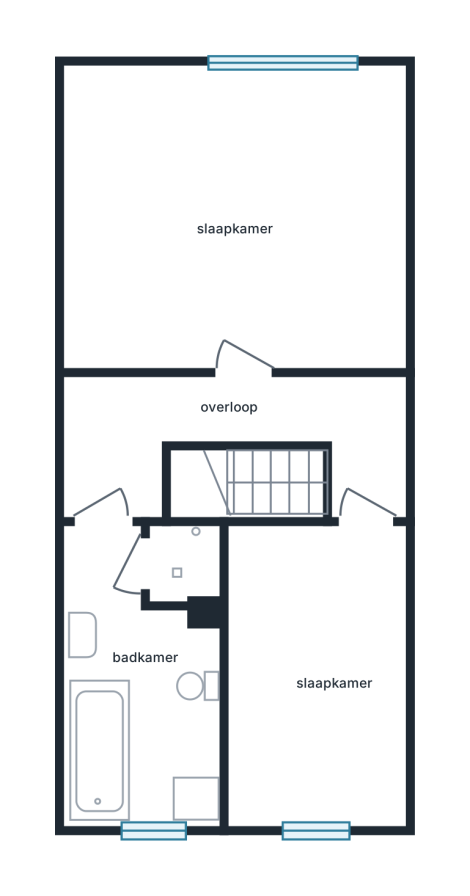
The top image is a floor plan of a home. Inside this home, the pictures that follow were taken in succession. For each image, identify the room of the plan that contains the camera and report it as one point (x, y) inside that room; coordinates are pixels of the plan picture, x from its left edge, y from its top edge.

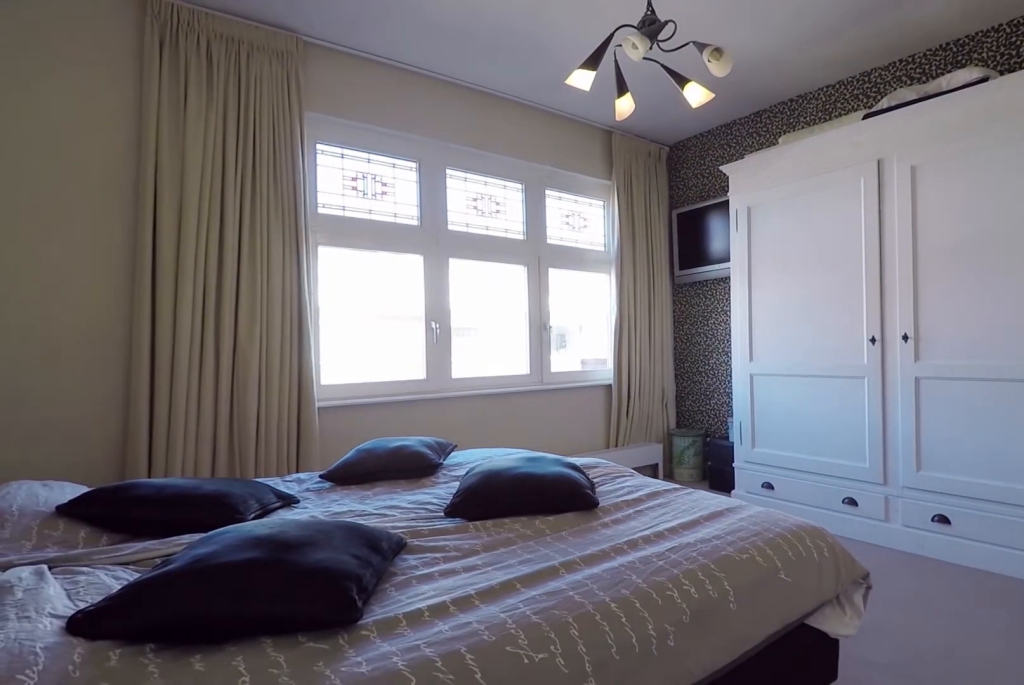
(214, 218)
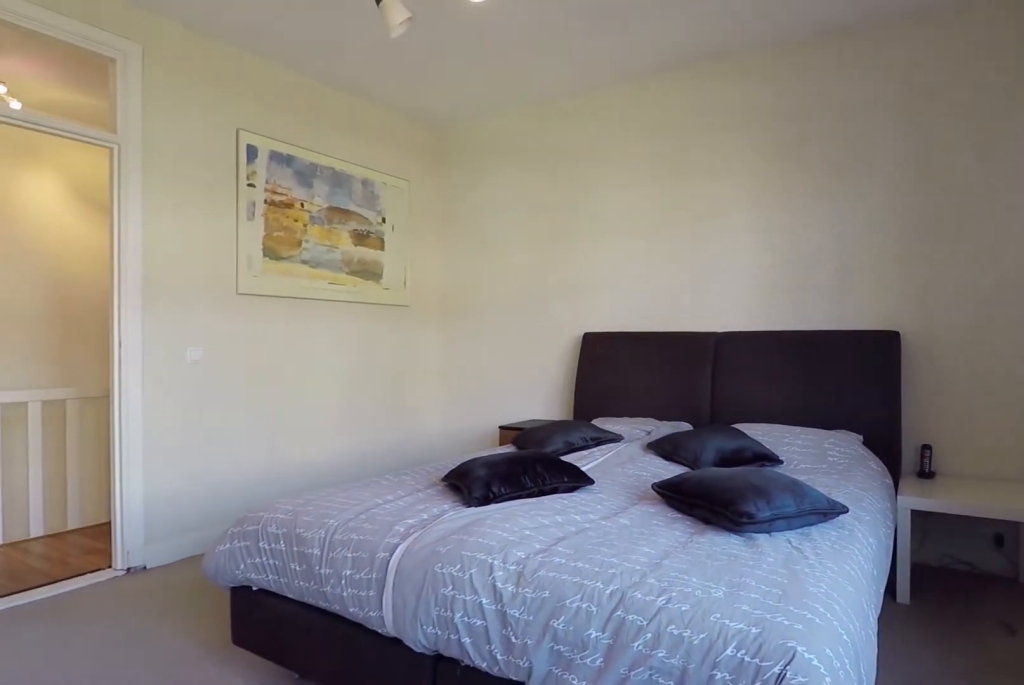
(214, 218)
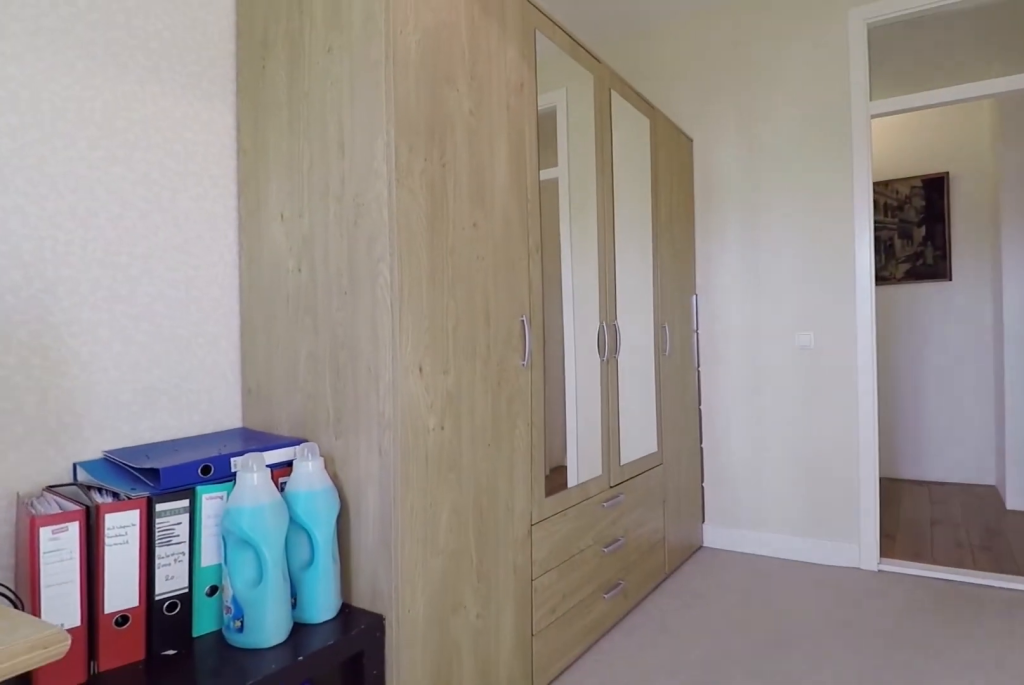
(315, 673)
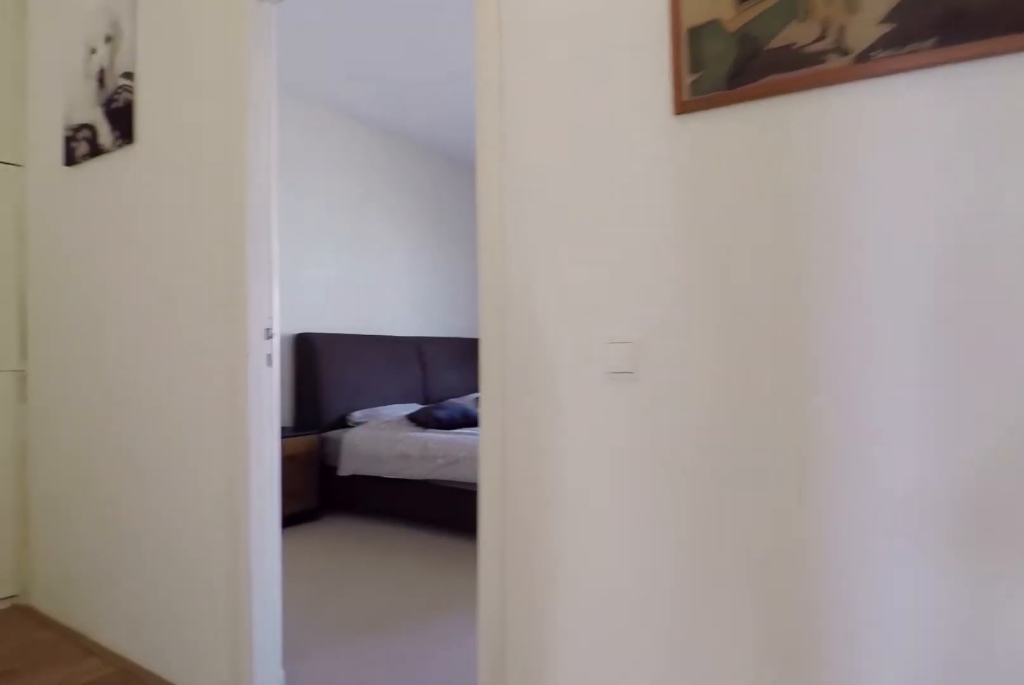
(229, 433)
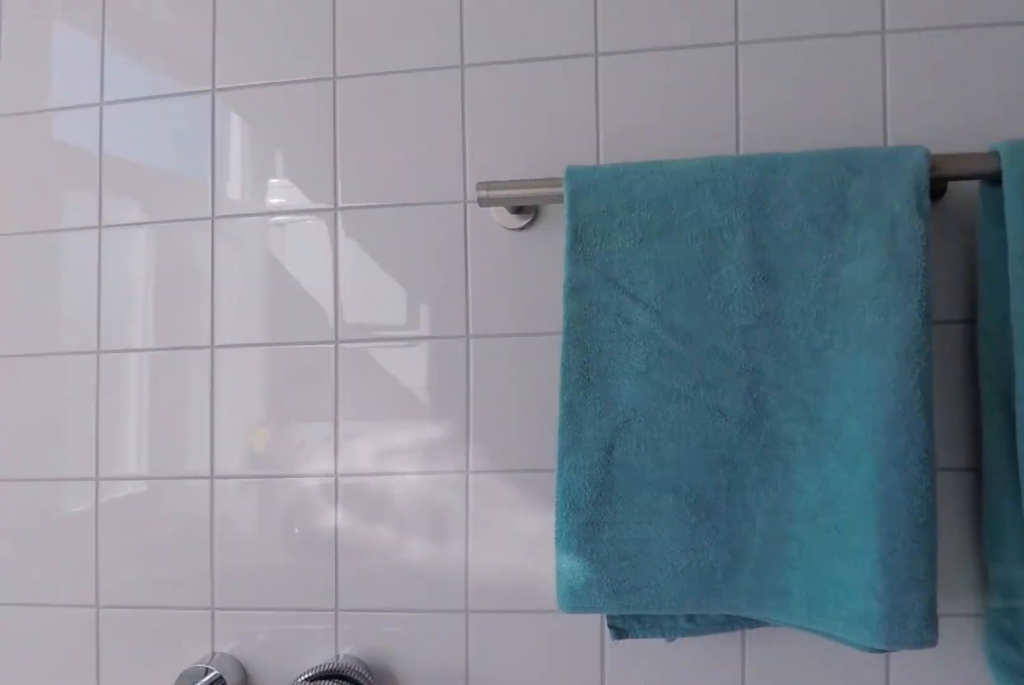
(120, 741)
